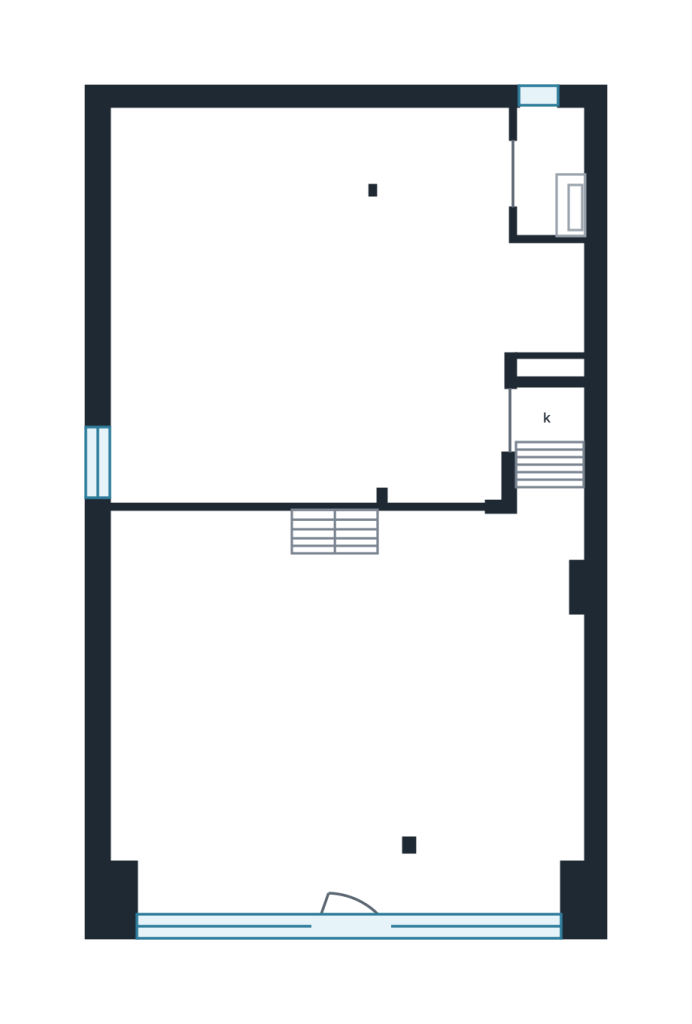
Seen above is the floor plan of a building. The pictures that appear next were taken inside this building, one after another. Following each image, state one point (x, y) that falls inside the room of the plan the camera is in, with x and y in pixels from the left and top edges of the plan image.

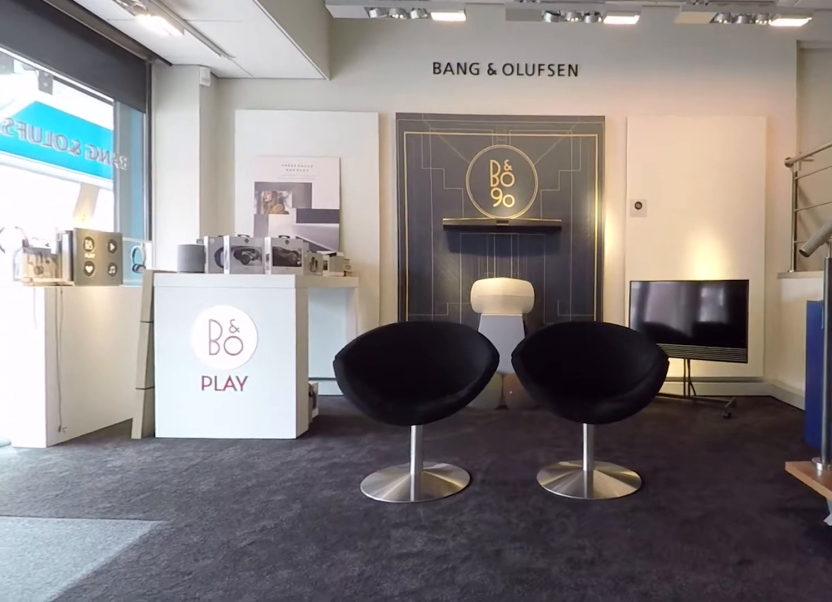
(346, 716)
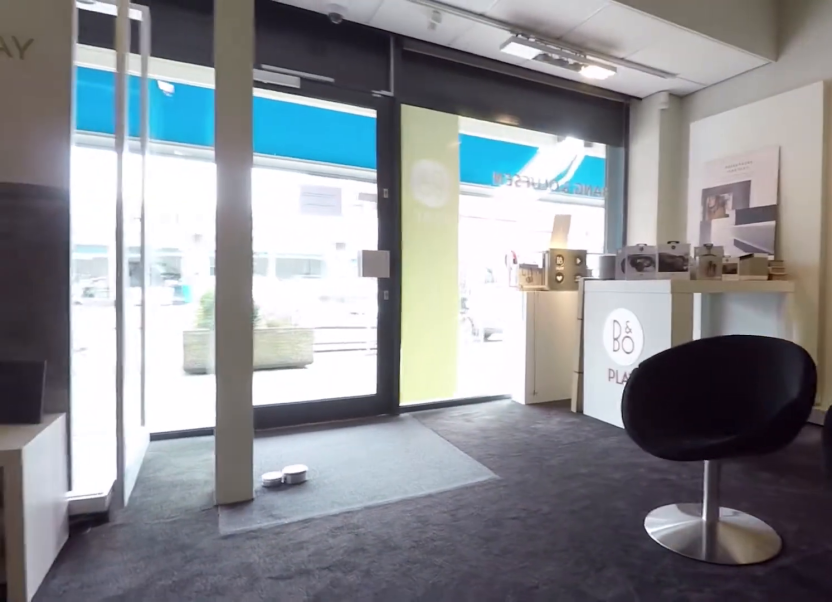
(346, 716)
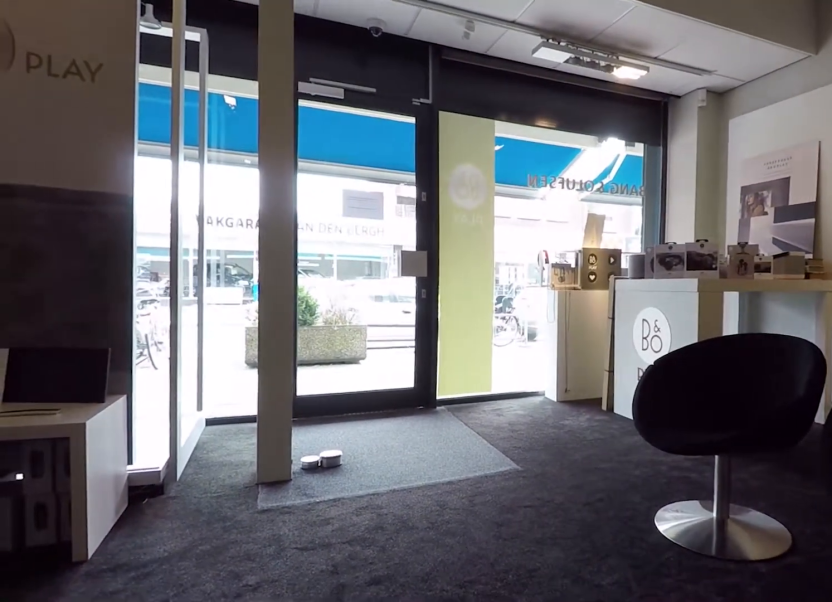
(346, 716)
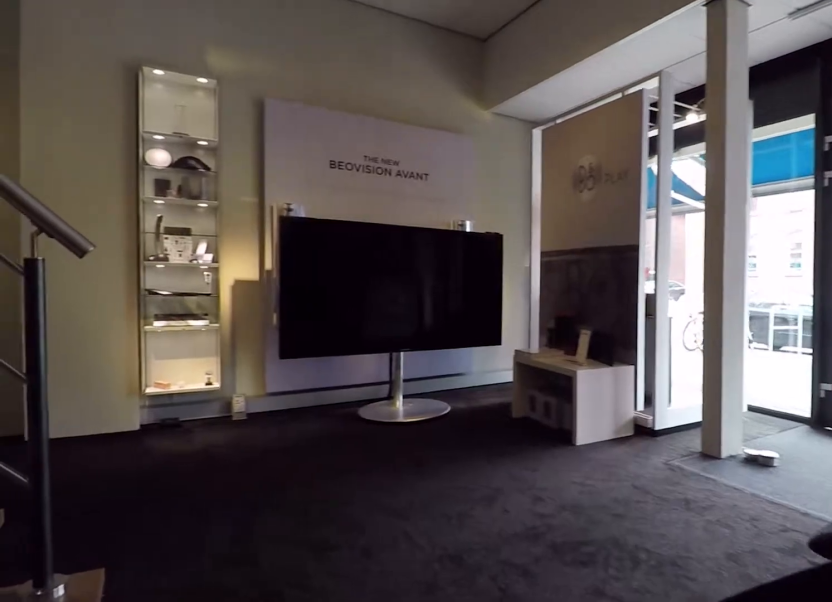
(346, 716)
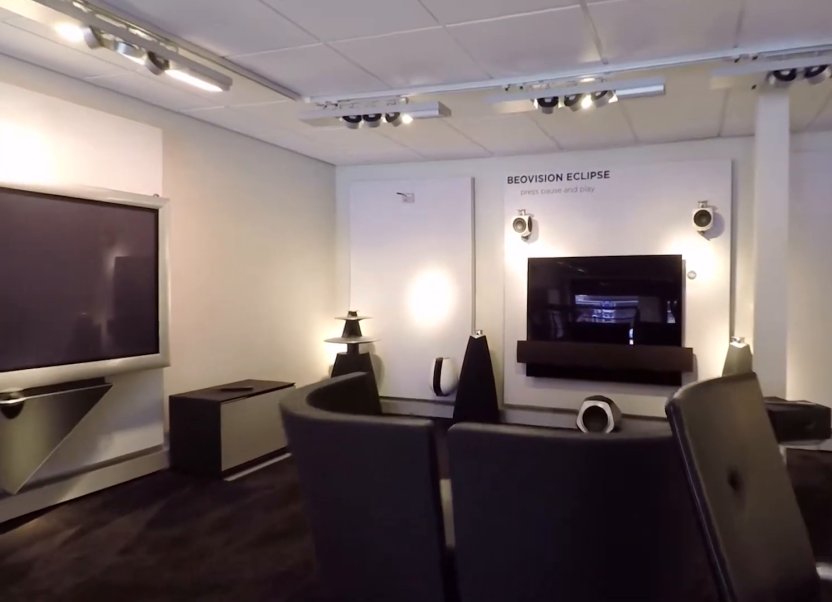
(562, 296)
